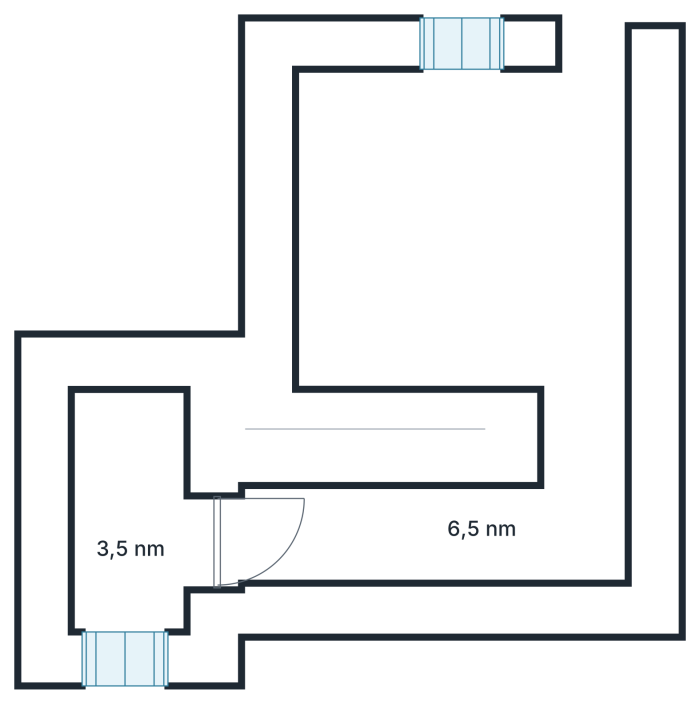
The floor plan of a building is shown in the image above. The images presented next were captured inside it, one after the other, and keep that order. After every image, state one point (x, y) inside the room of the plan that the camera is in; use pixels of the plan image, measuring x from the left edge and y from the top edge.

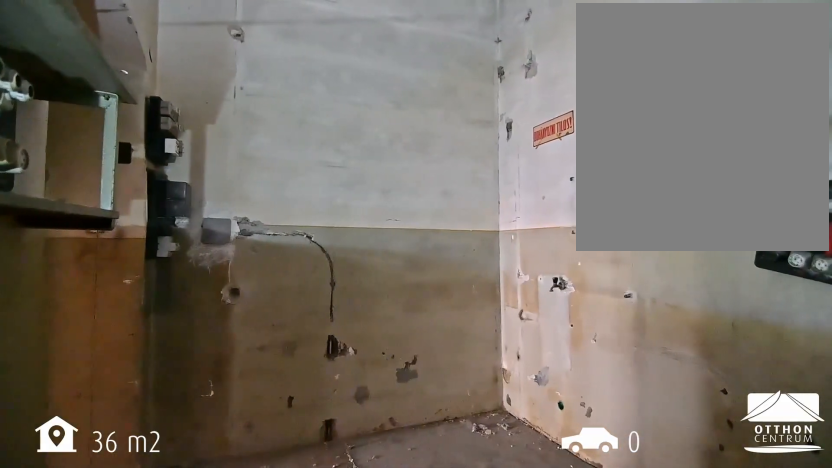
(435, 532)
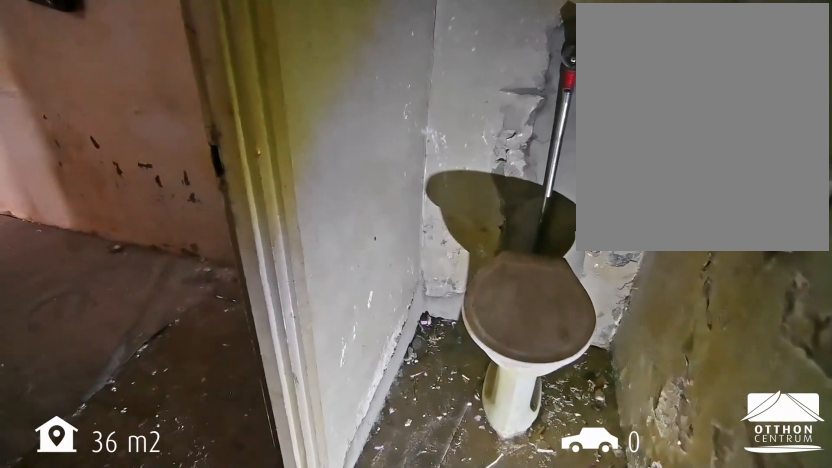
(130, 514)
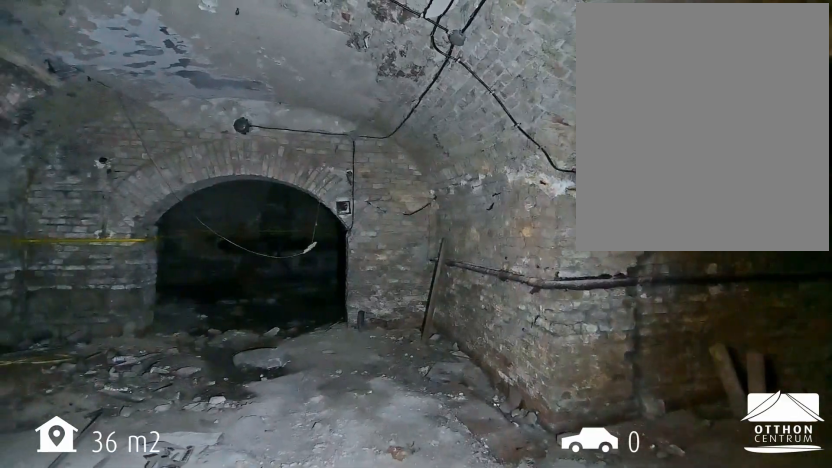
(467, 218)
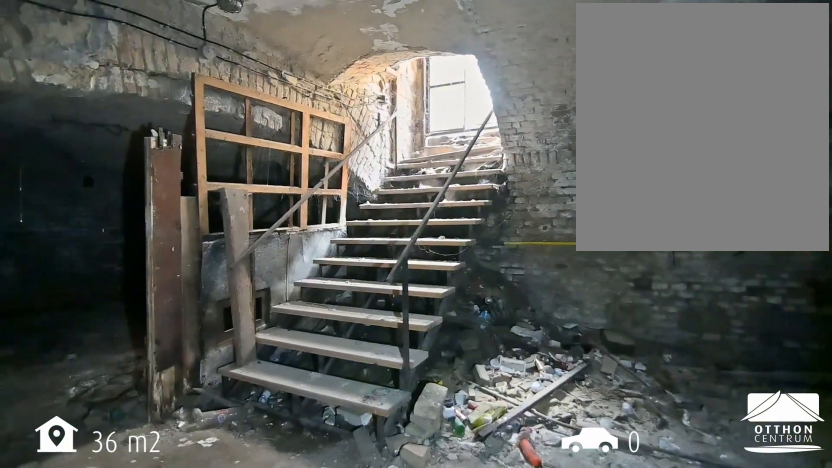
(467, 217)
